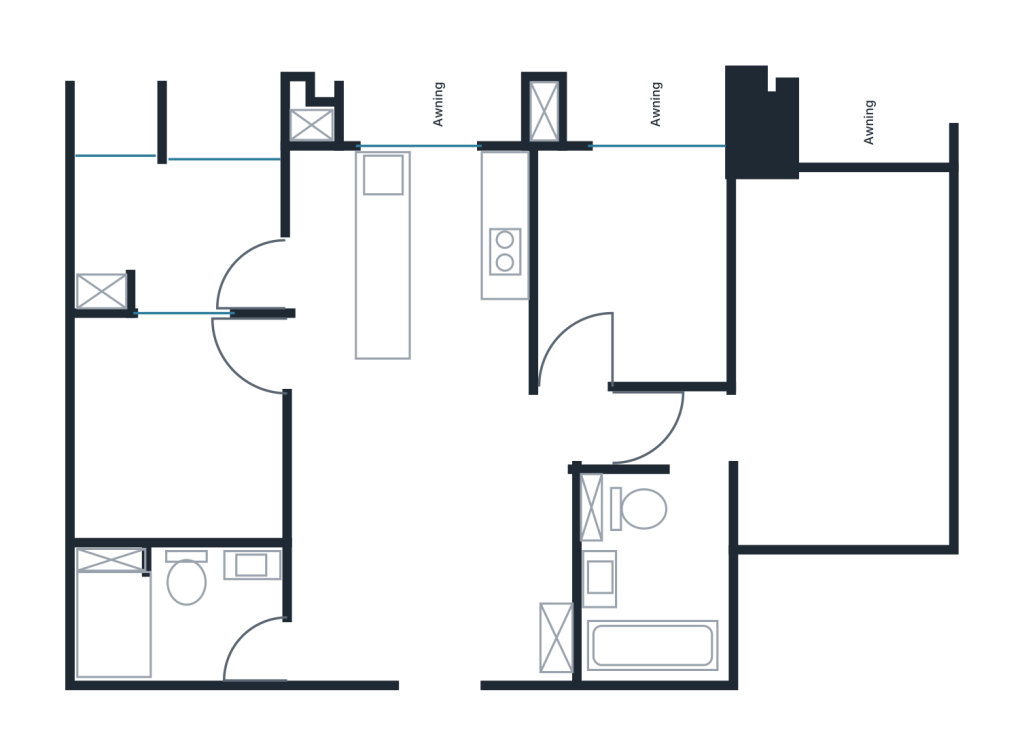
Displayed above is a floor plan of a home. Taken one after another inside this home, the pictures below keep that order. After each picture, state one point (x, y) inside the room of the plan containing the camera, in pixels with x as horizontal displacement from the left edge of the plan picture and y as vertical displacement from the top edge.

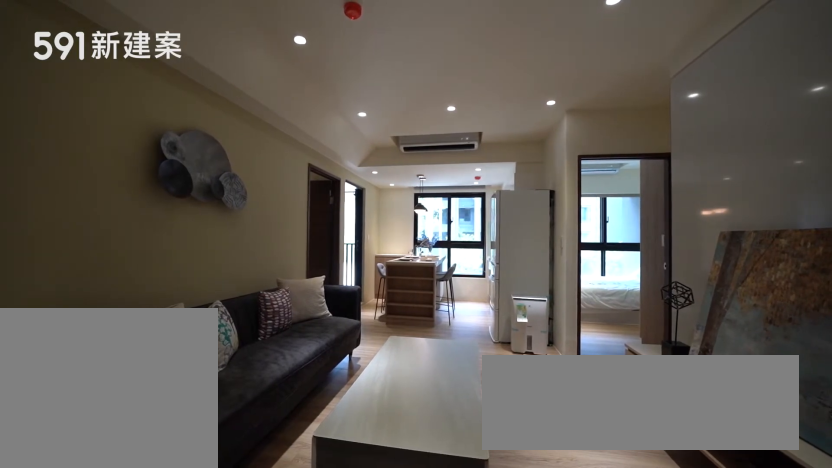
(430, 537)
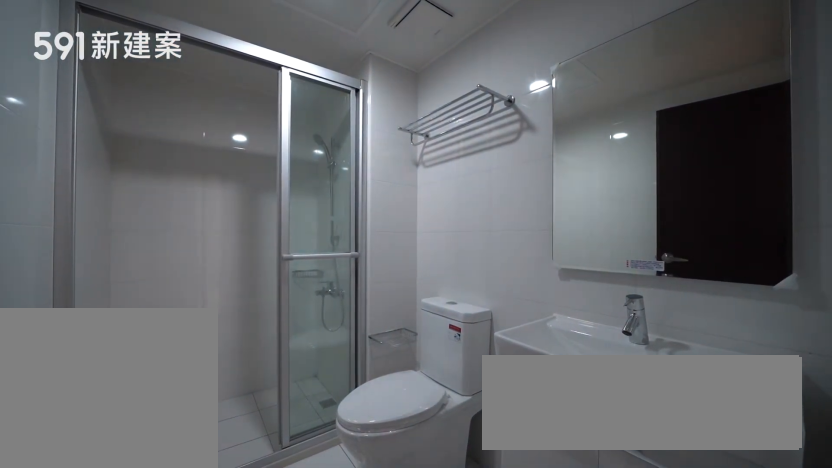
(175, 612)
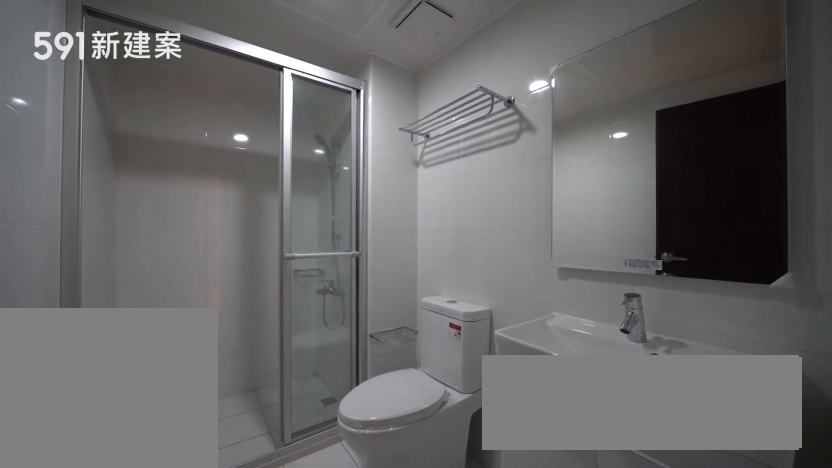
(175, 612)
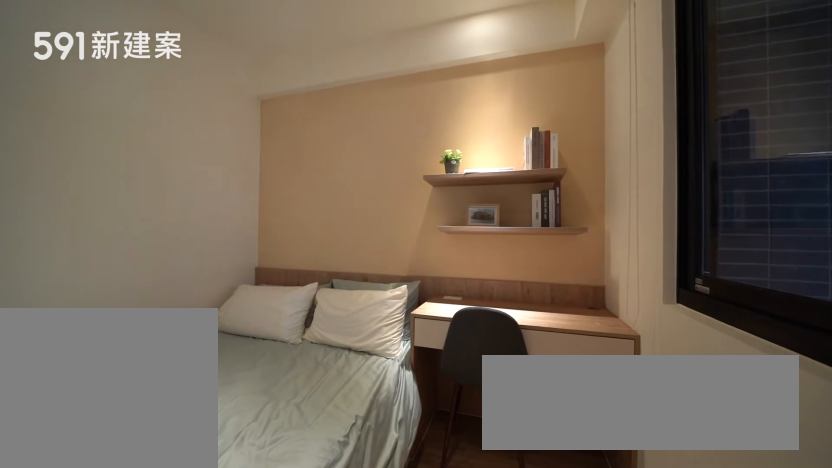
(178, 431)
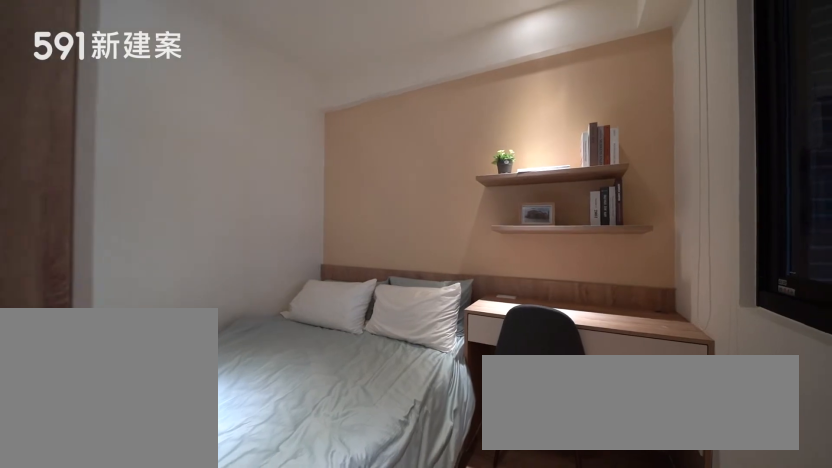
(178, 431)
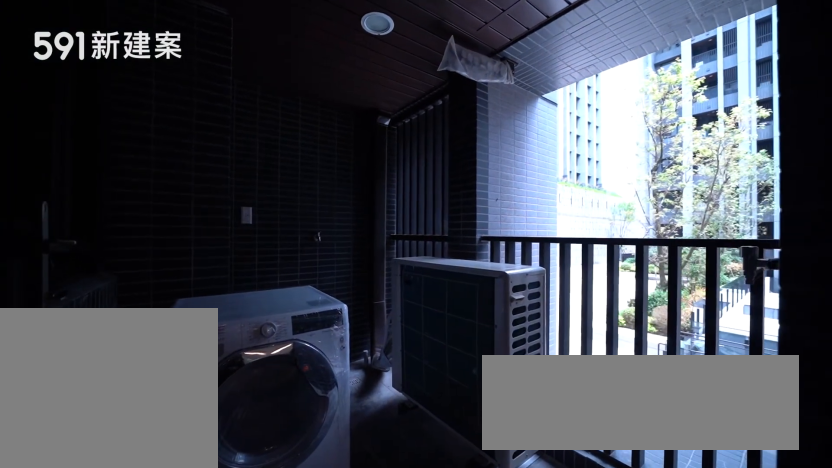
(179, 232)
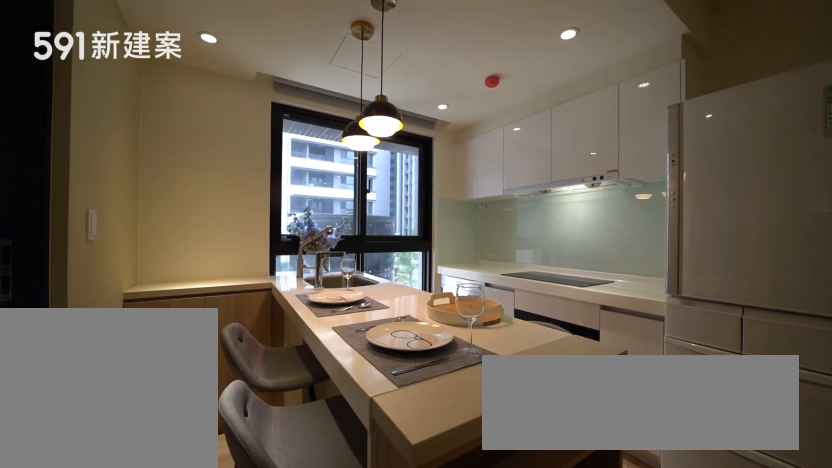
(362, 267)
